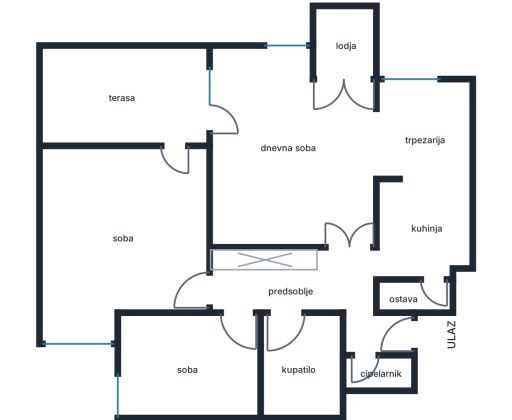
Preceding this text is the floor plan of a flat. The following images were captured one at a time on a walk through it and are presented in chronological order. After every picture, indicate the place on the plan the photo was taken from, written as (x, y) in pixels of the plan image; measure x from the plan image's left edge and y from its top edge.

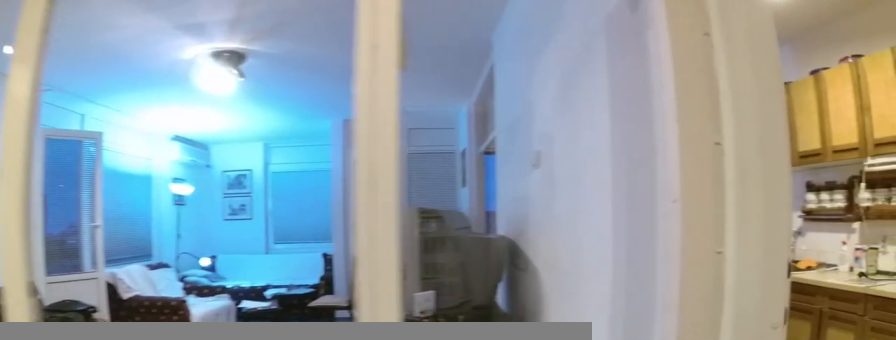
(359, 286)
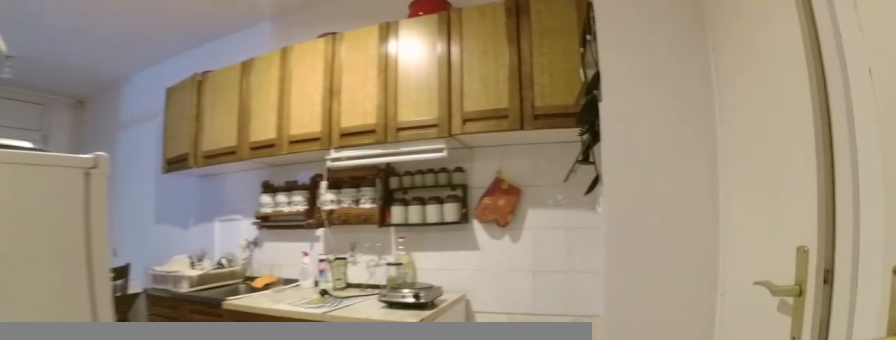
(363, 276)
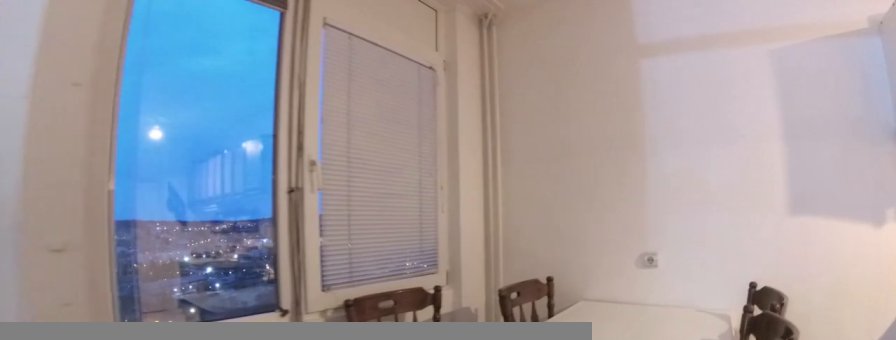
(360, 156)
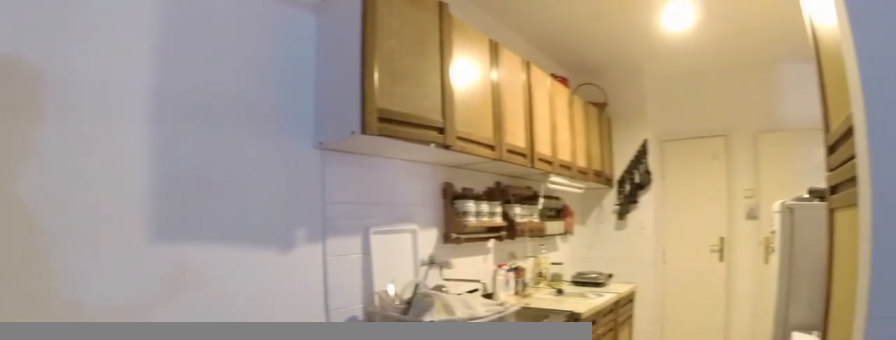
(406, 109)
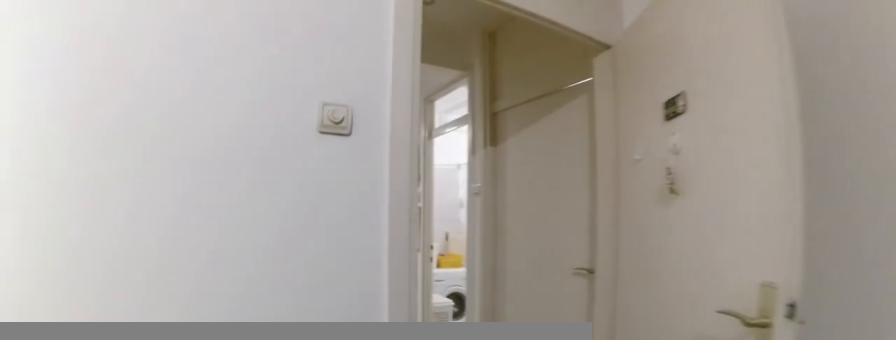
(173, 247)
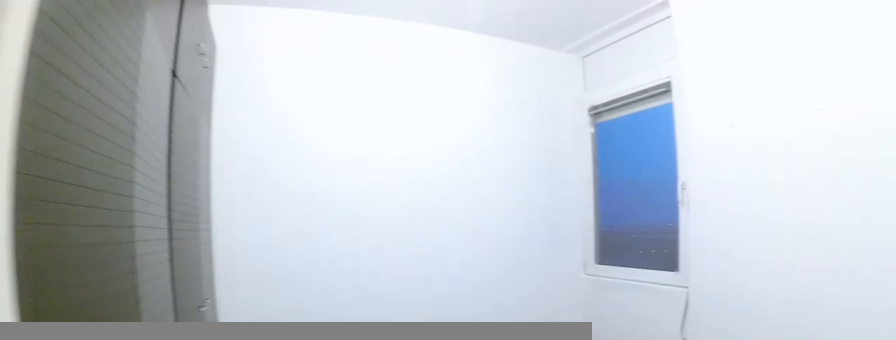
(239, 302)
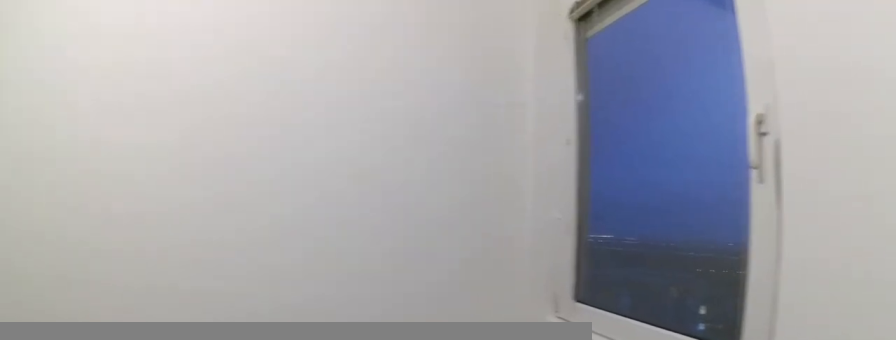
(155, 336)
